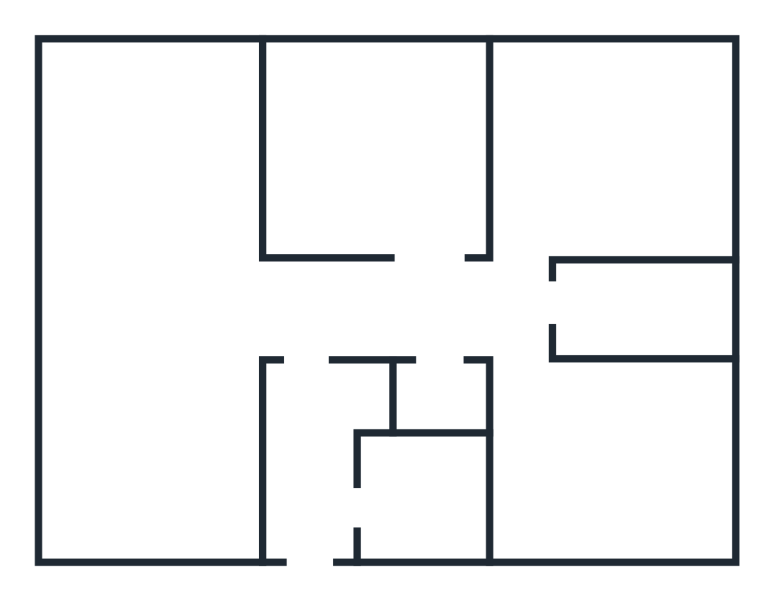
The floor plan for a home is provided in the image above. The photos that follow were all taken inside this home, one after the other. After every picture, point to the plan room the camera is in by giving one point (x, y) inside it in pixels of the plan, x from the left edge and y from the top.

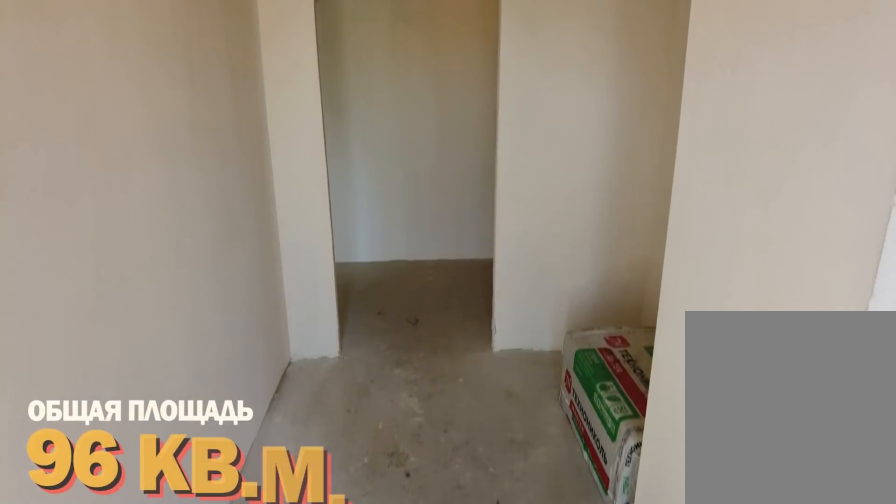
(311, 539)
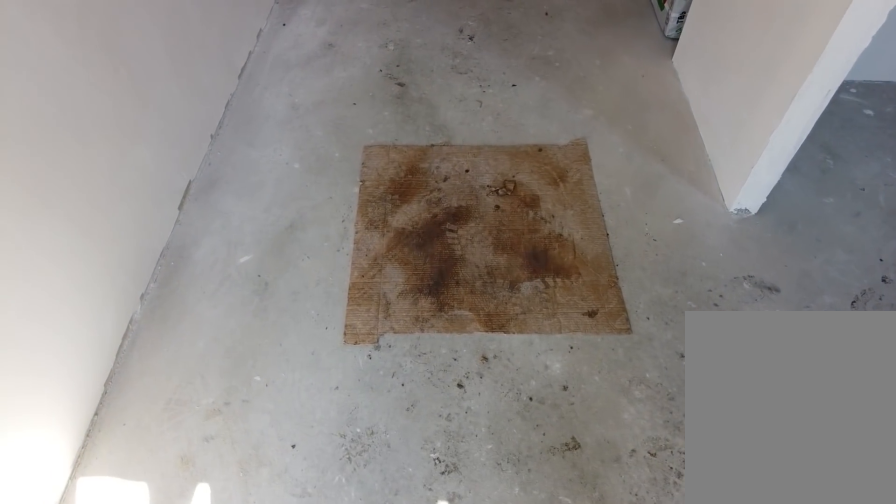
(311, 539)
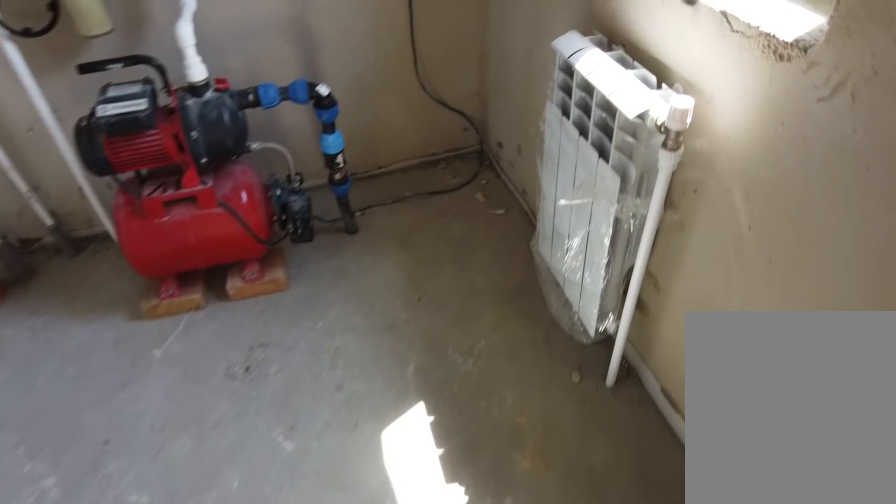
(395, 531)
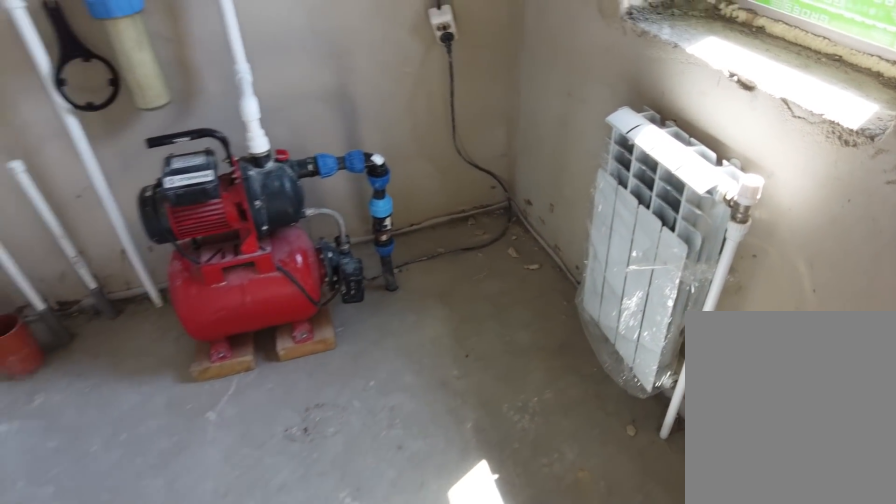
(395, 531)
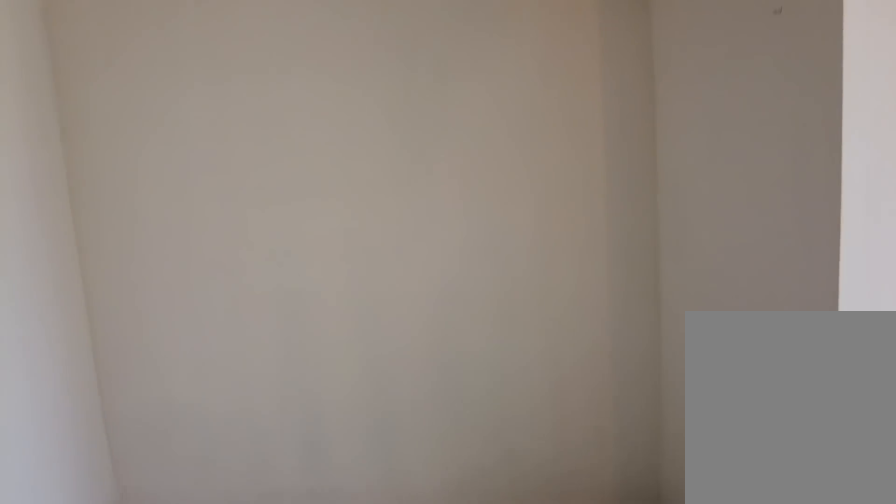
(303, 420)
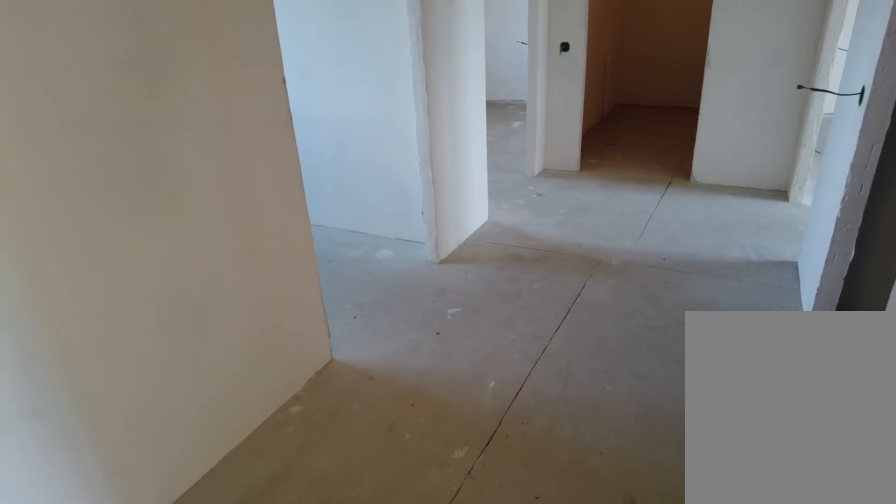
(310, 334)
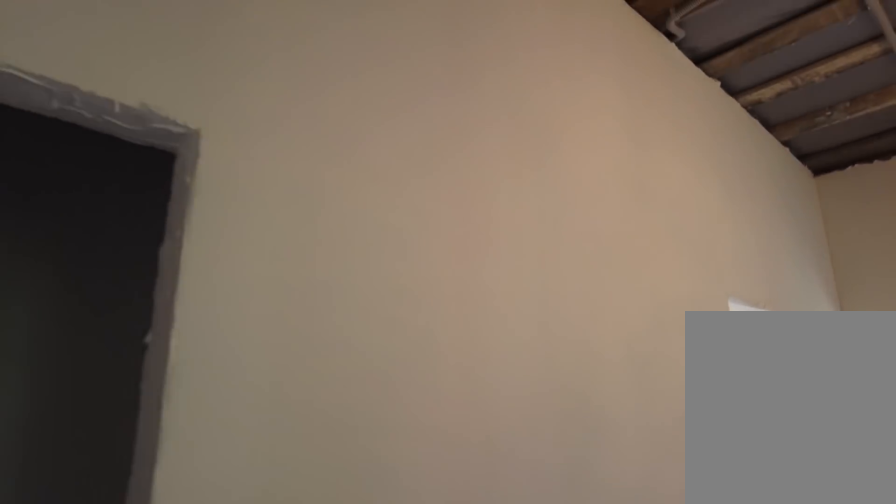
(451, 327)
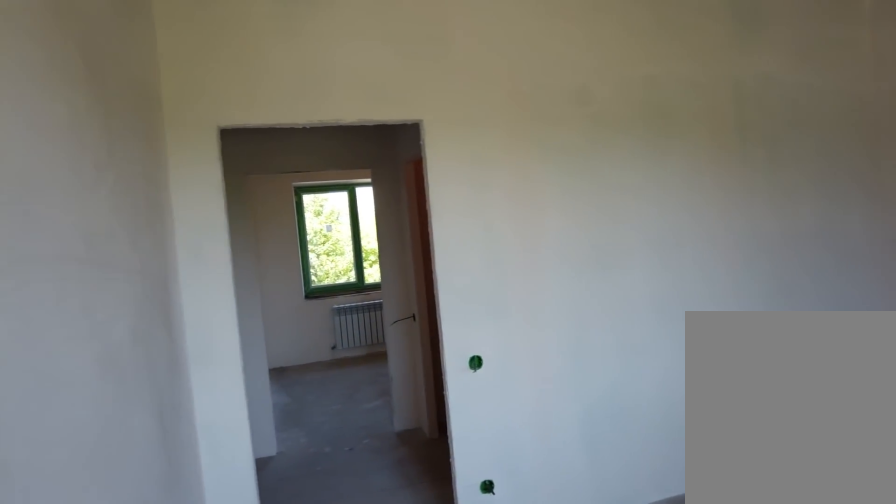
(560, 485)
